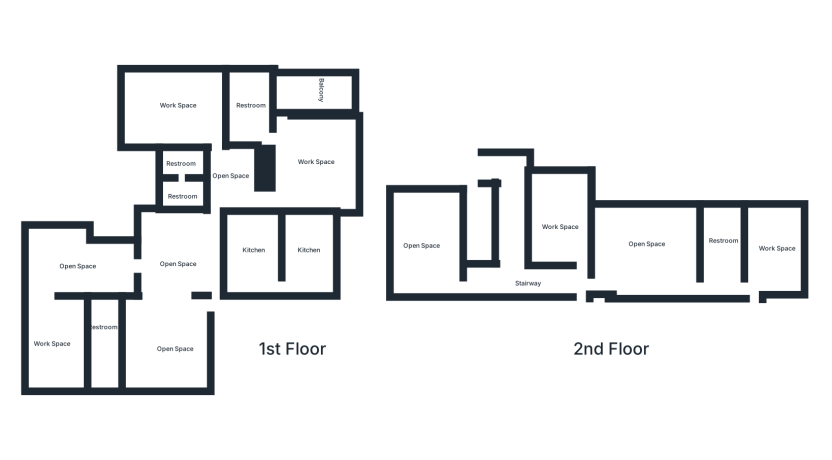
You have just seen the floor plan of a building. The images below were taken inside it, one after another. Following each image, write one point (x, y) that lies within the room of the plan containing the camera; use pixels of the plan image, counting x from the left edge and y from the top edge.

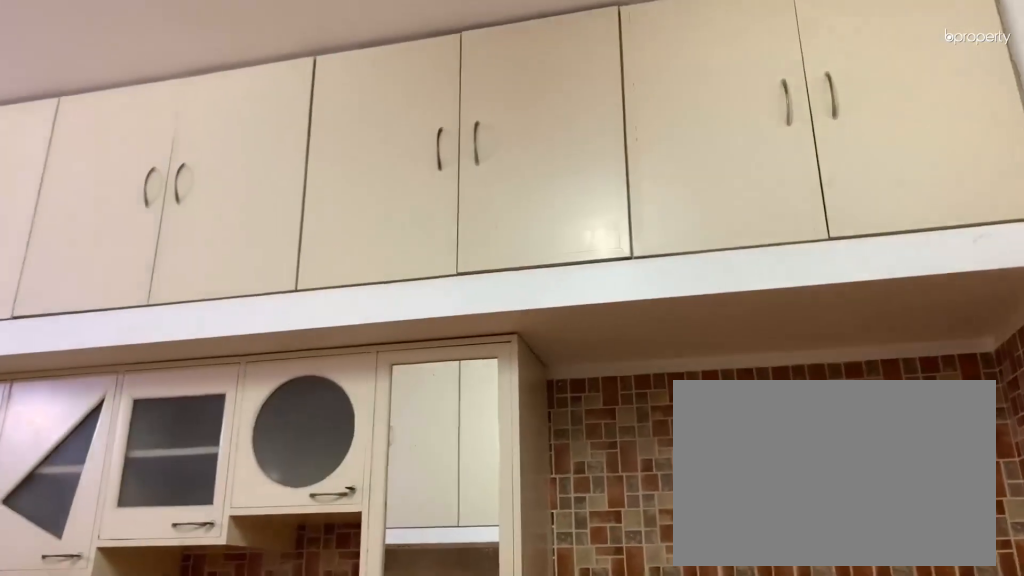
(252, 259)
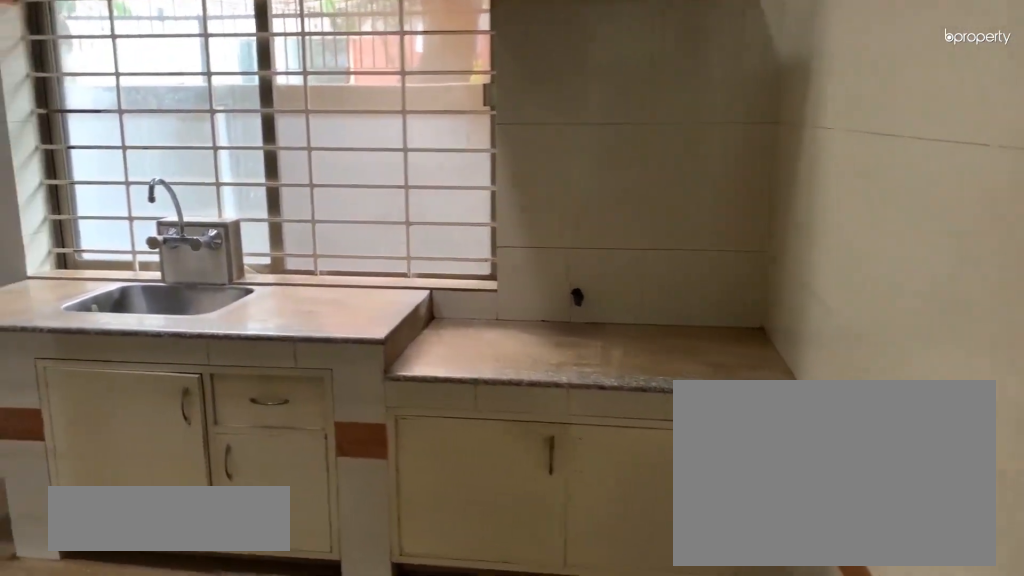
(310, 258)
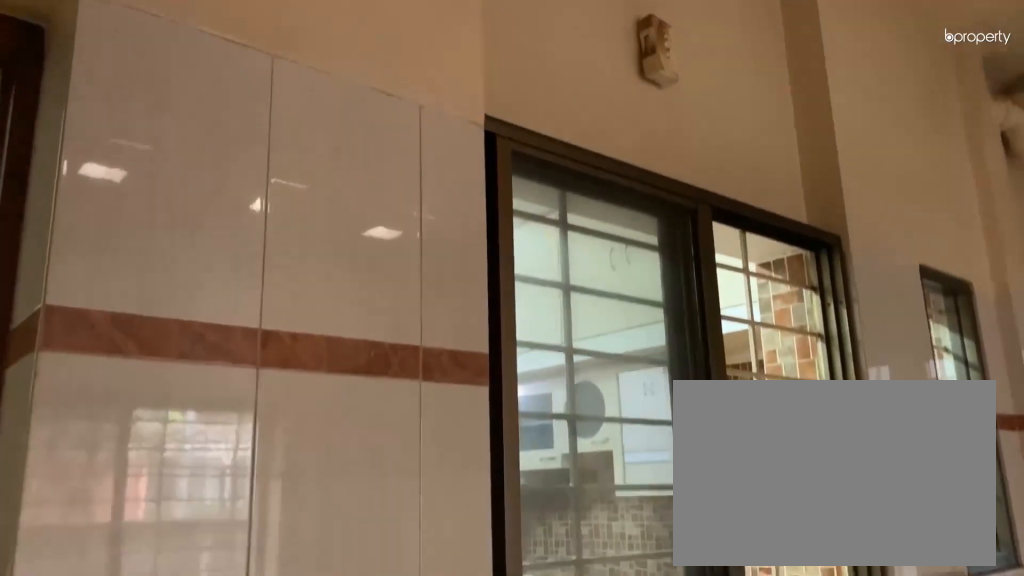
(310, 258)
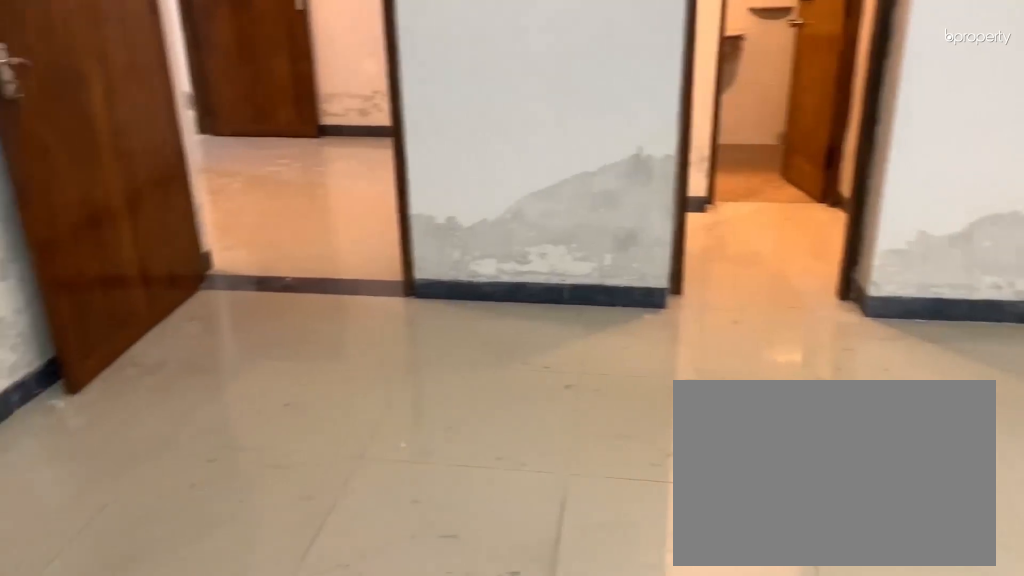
(178, 116)
